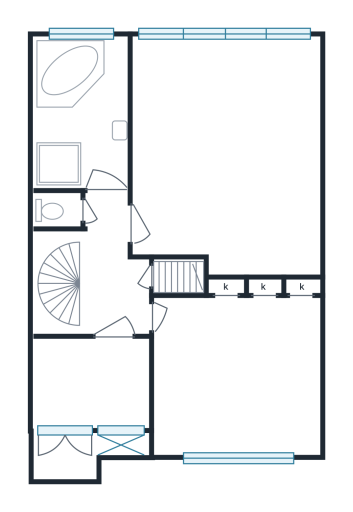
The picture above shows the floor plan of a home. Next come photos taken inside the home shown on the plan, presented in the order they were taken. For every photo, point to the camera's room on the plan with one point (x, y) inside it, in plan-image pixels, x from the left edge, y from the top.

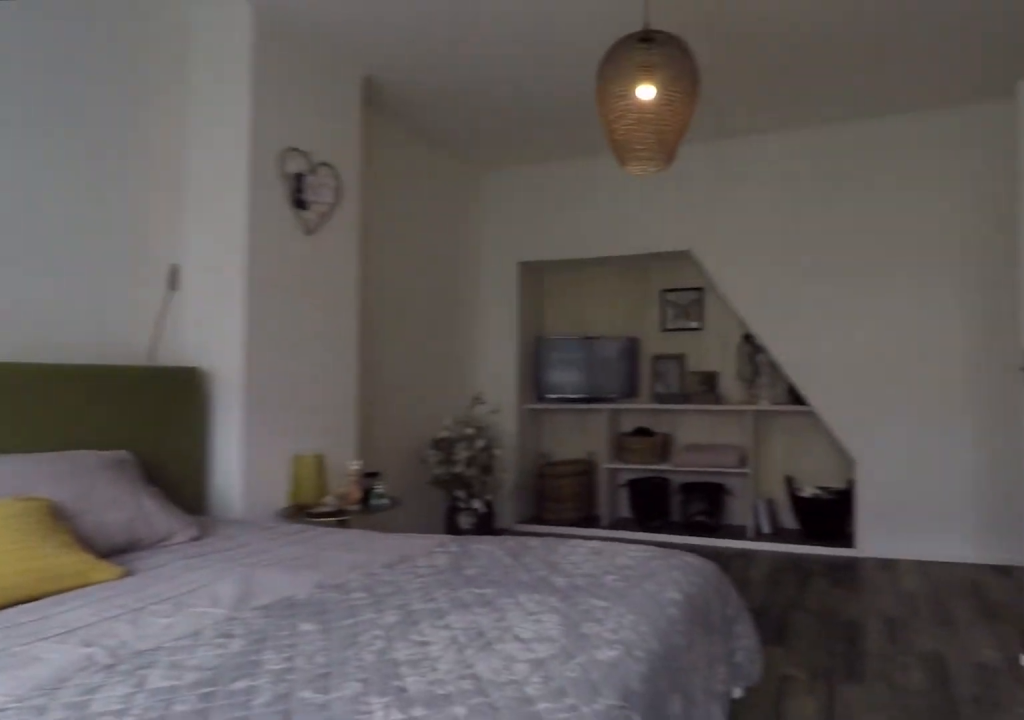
(226, 153)
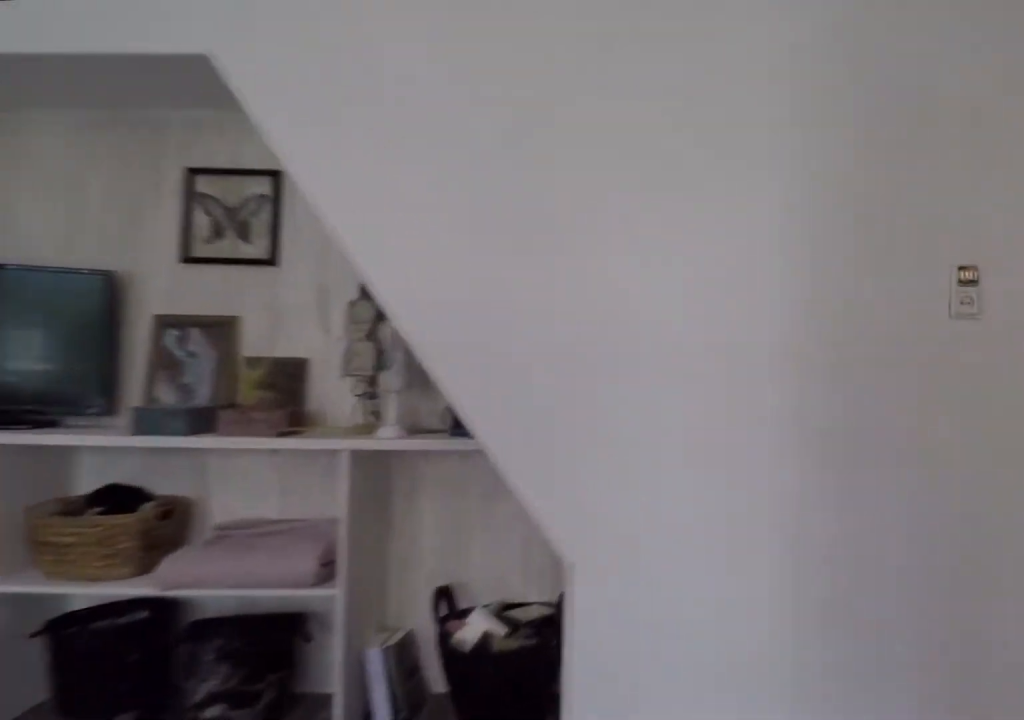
(226, 153)
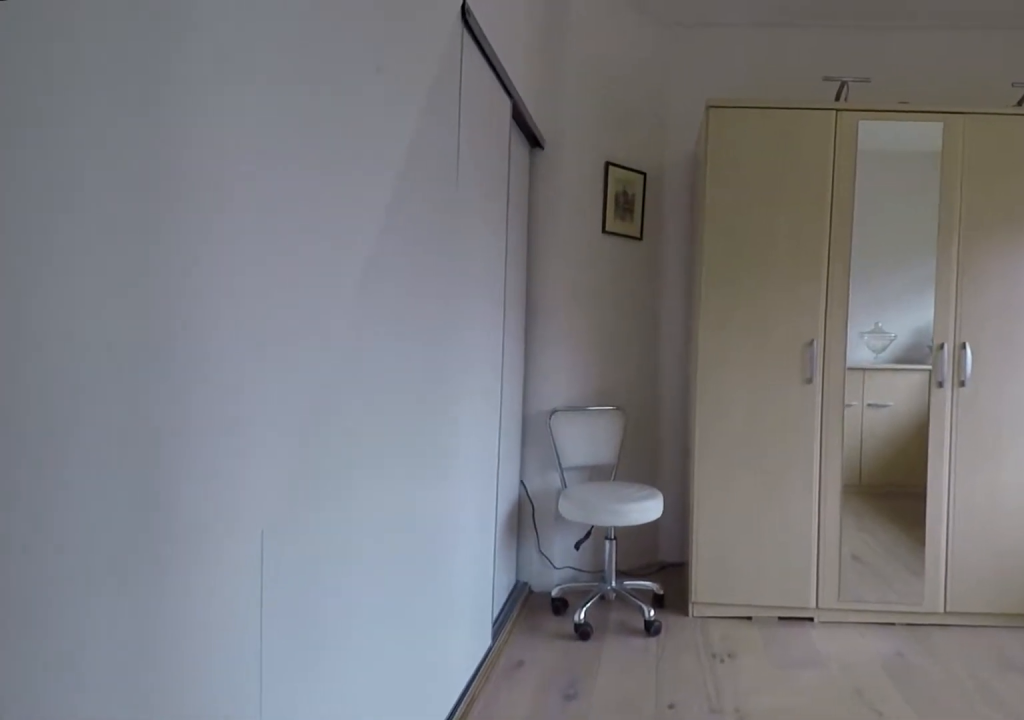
(227, 343)
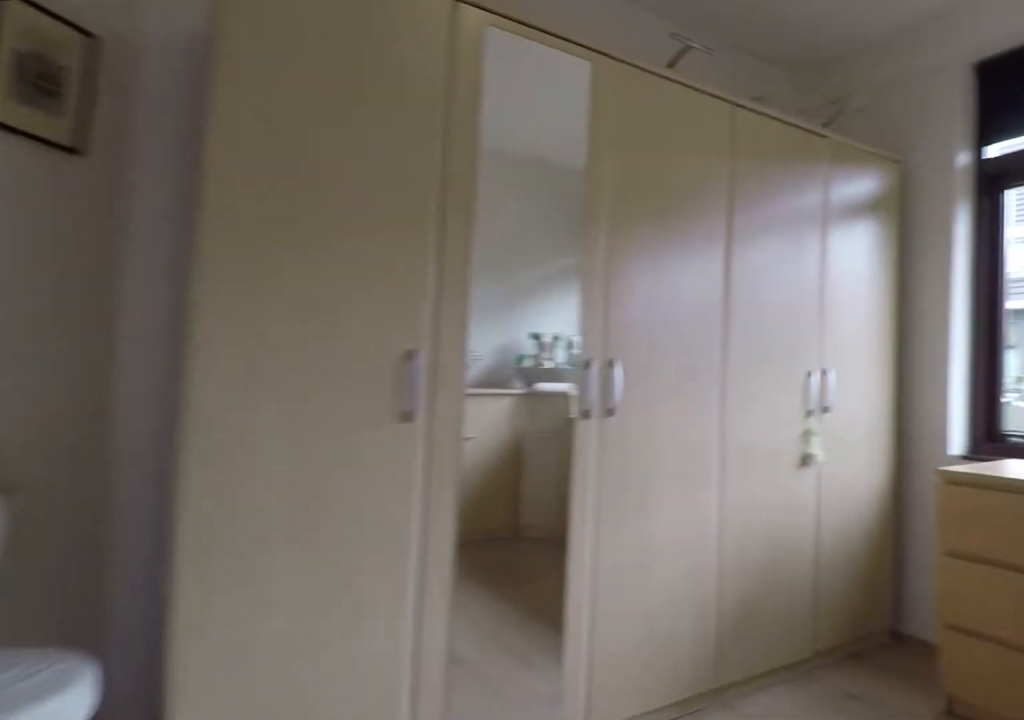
(227, 343)
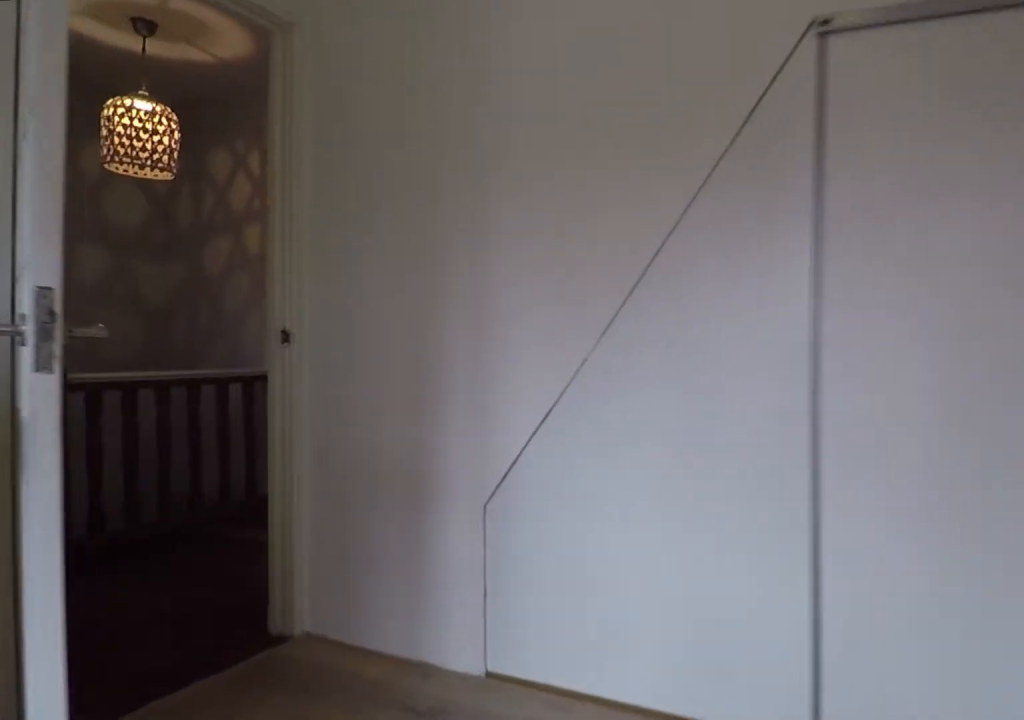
(227, 343)
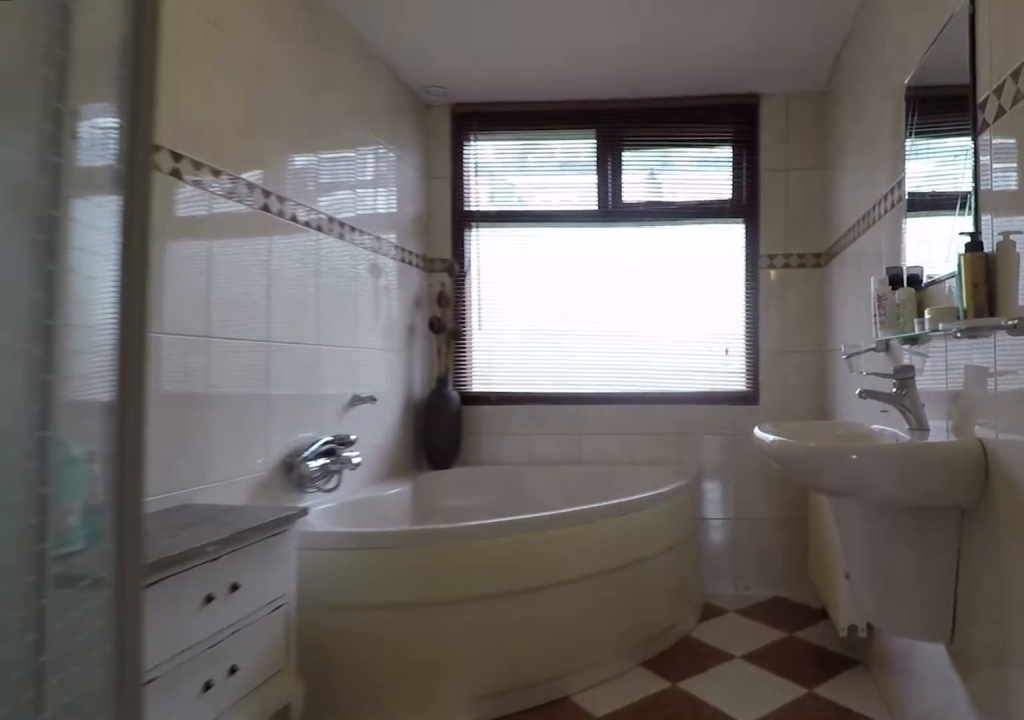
(82, 112)
